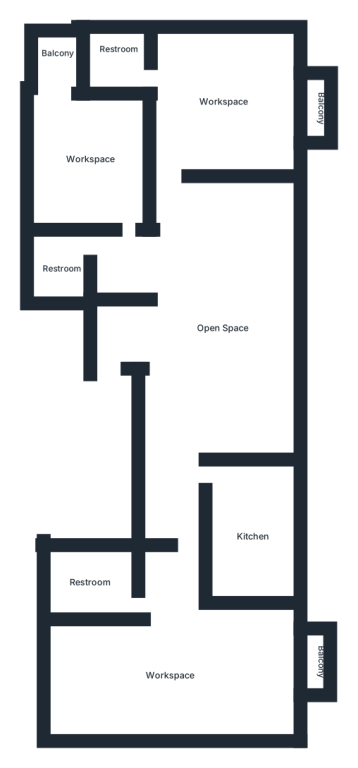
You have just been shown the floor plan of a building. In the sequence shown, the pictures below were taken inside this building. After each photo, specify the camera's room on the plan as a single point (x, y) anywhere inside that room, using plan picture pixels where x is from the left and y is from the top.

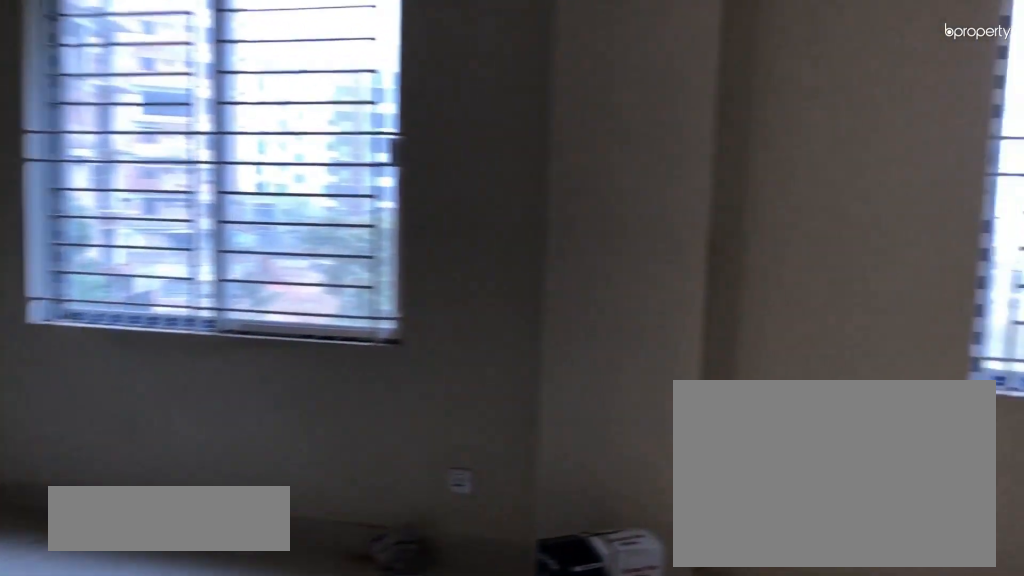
(215, 315)
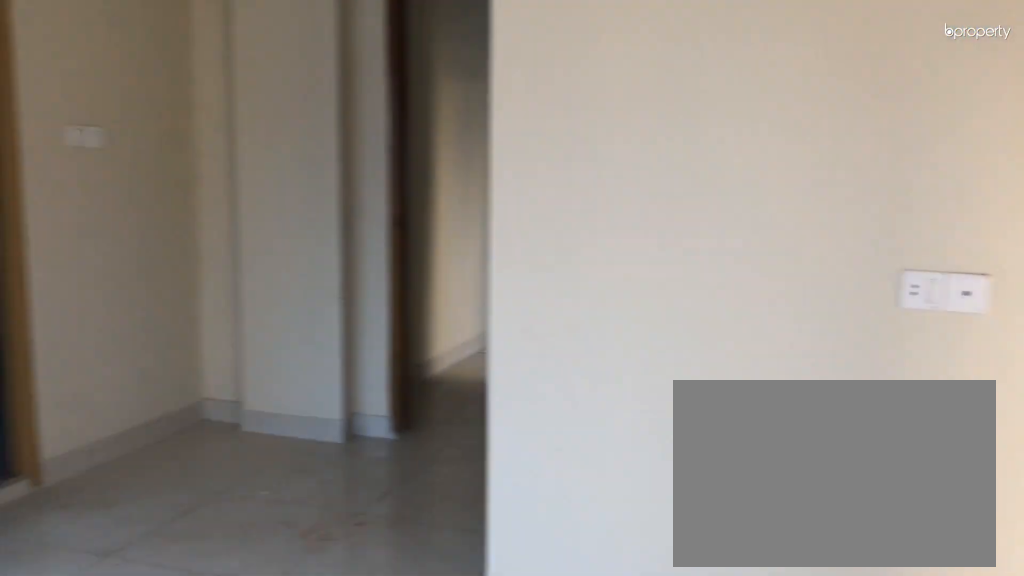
(173, 677)
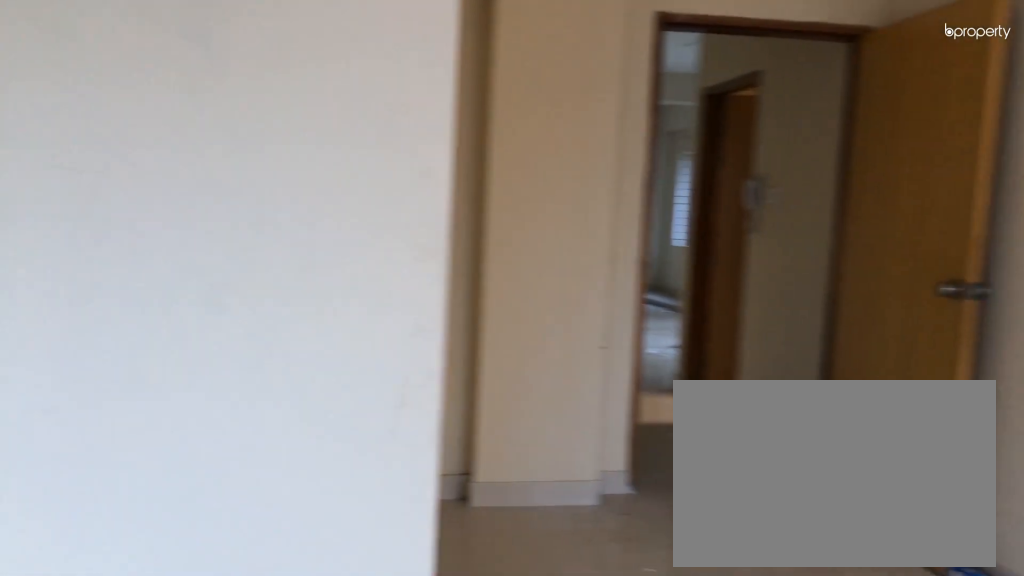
(173, 677)
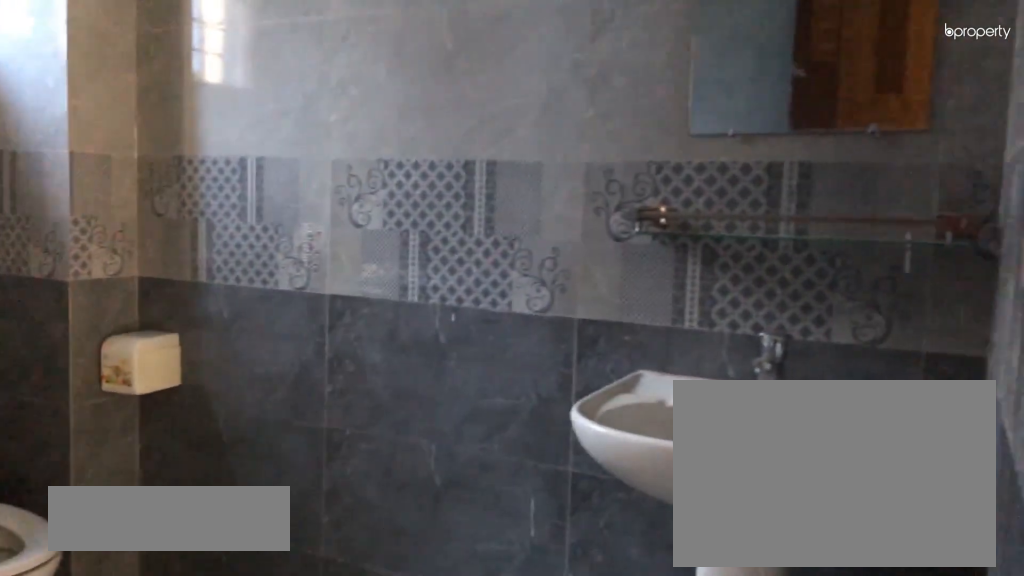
(90, 584)
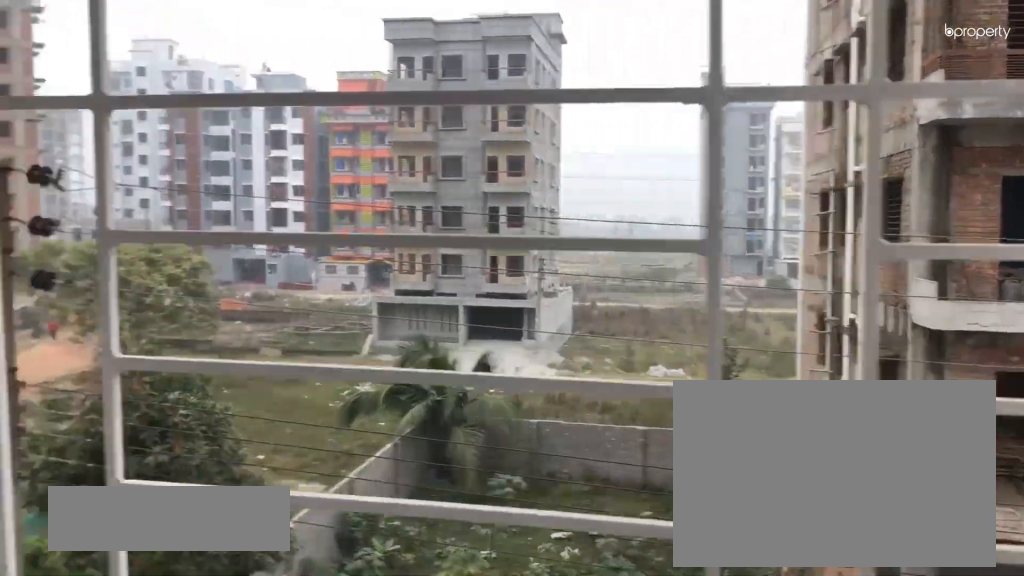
(310, 670)
